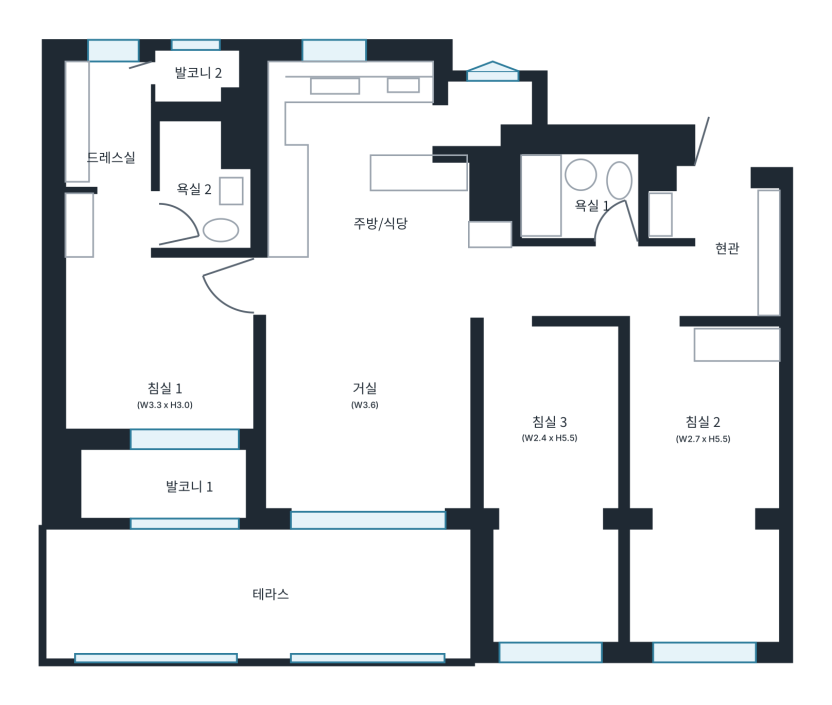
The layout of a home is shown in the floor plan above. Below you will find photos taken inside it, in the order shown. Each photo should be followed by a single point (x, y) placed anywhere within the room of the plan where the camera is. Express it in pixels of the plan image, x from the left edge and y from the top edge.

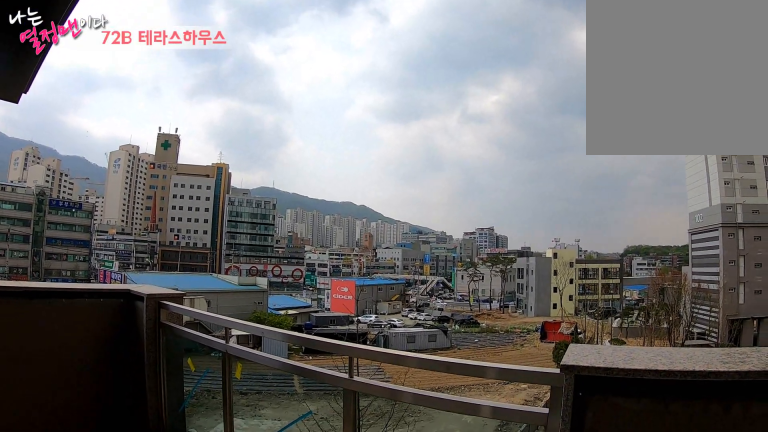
(266, 593)
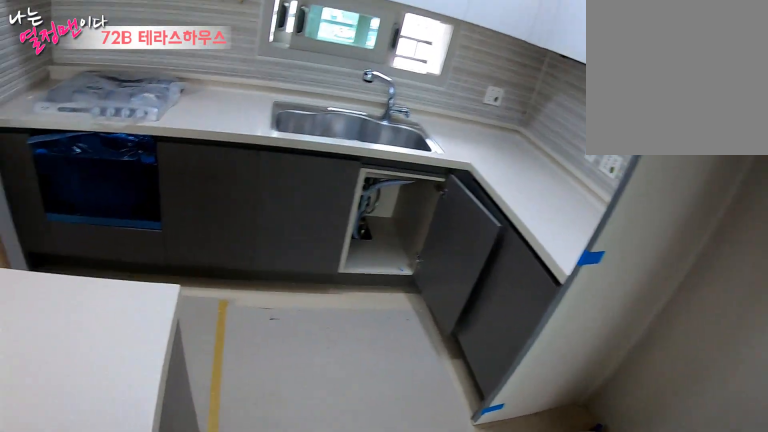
(372, 223)
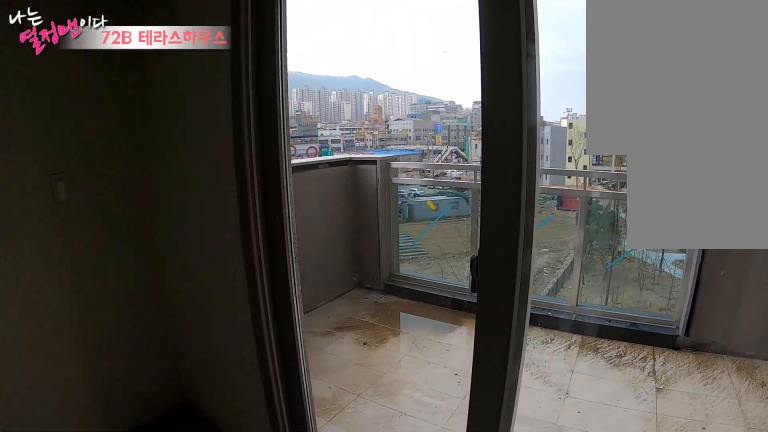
(165, 397)
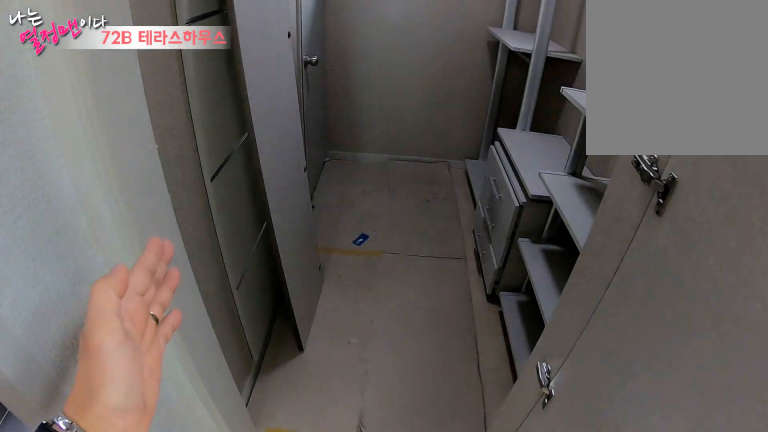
(108, 185)
